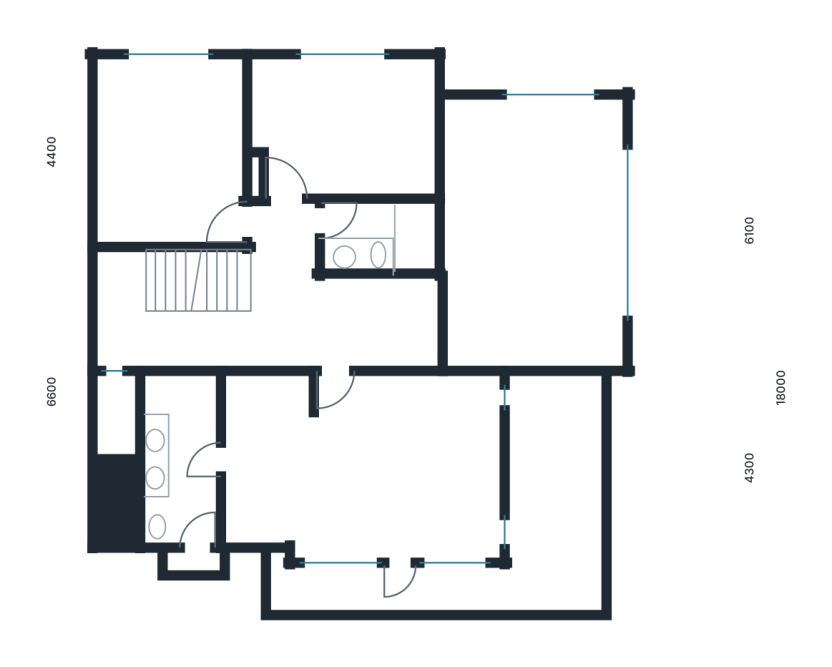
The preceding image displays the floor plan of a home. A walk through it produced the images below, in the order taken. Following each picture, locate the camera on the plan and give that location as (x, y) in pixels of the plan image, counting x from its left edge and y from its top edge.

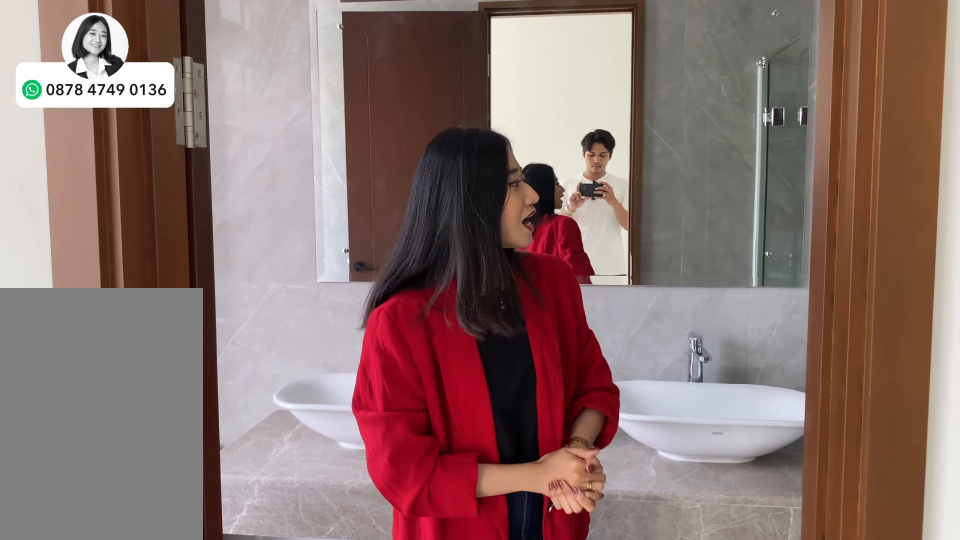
(192, 449)
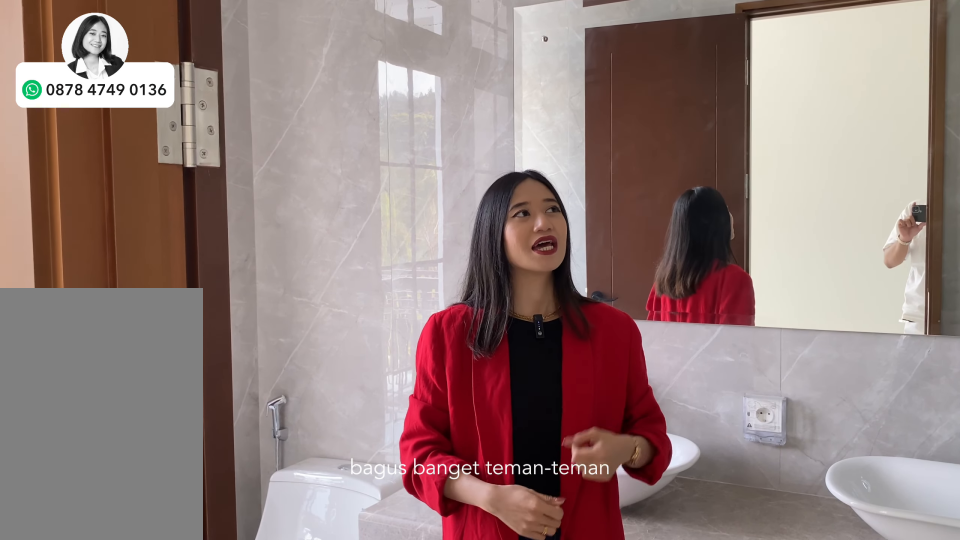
(192, 449)
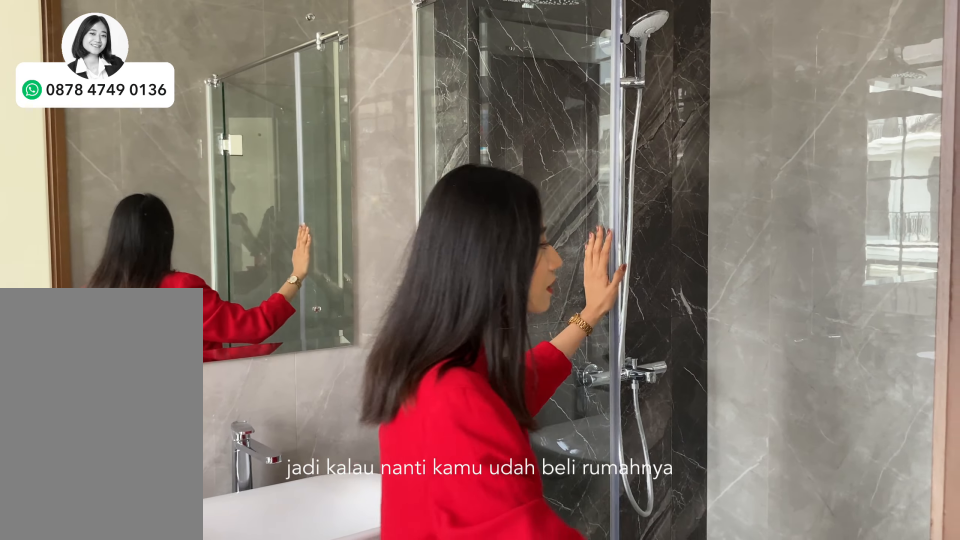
(192, 449)
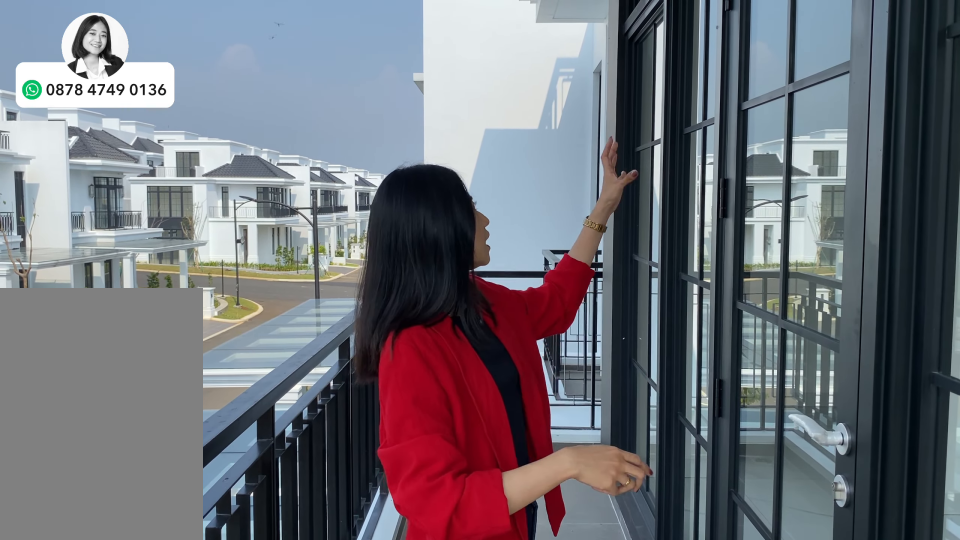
(436, 593)
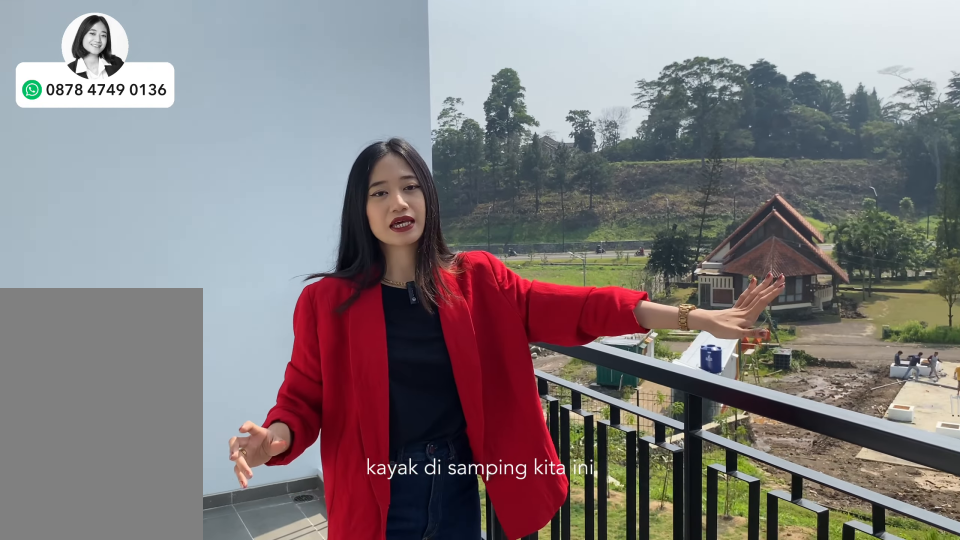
(566, 479)
